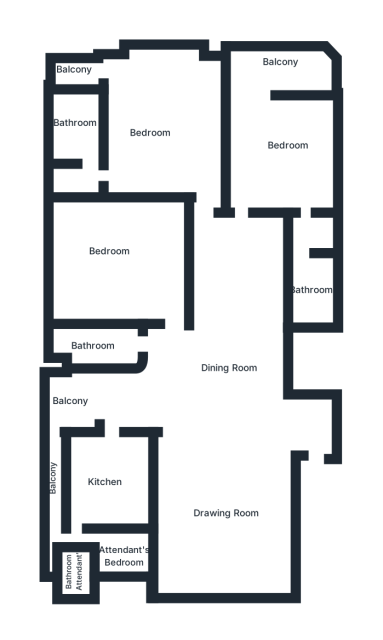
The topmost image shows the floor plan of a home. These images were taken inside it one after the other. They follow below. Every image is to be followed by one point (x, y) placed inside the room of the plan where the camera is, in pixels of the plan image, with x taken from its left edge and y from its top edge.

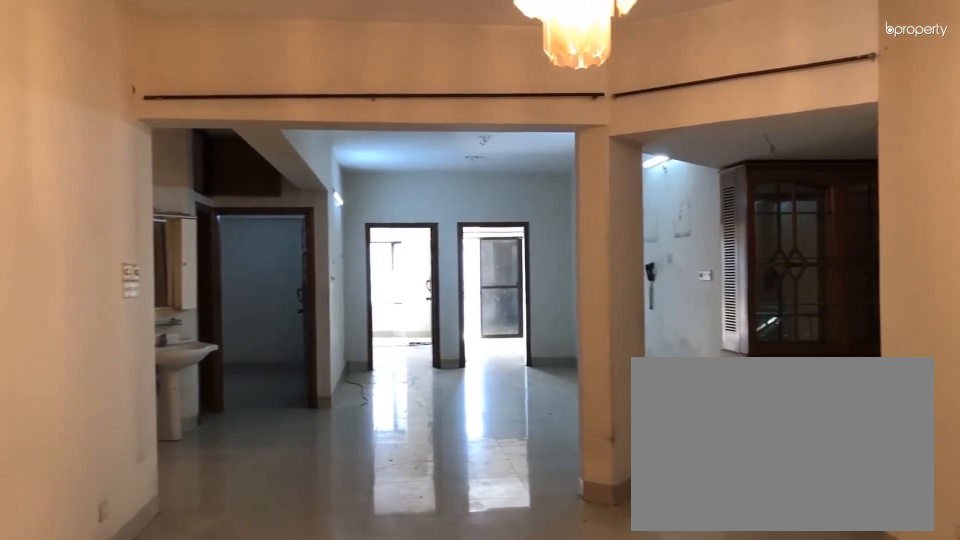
(236, 497)
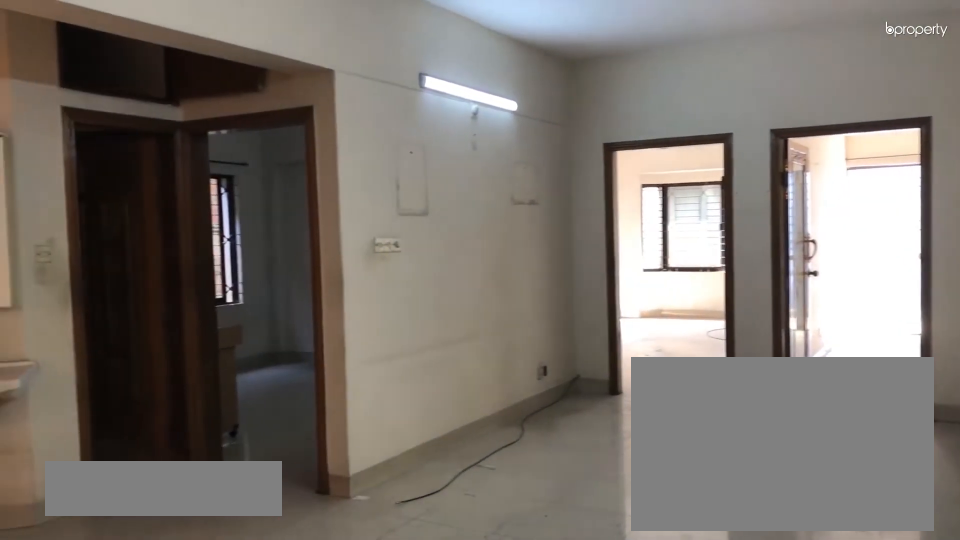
(221, 381)
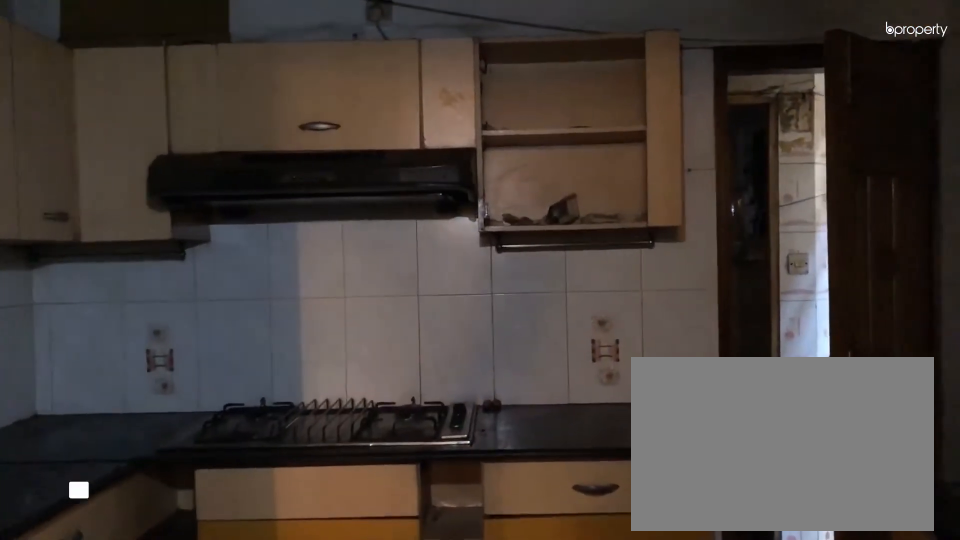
(107, 482)
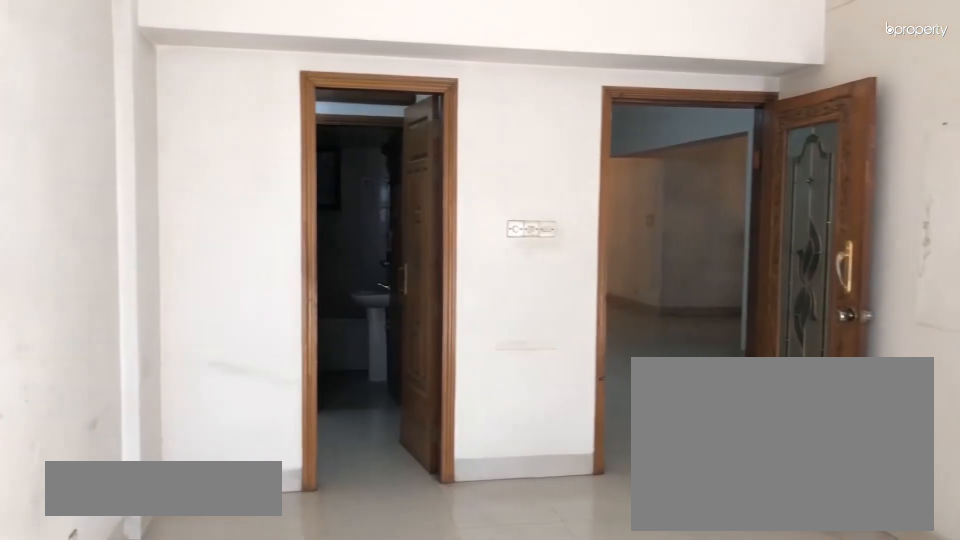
(282, 130)
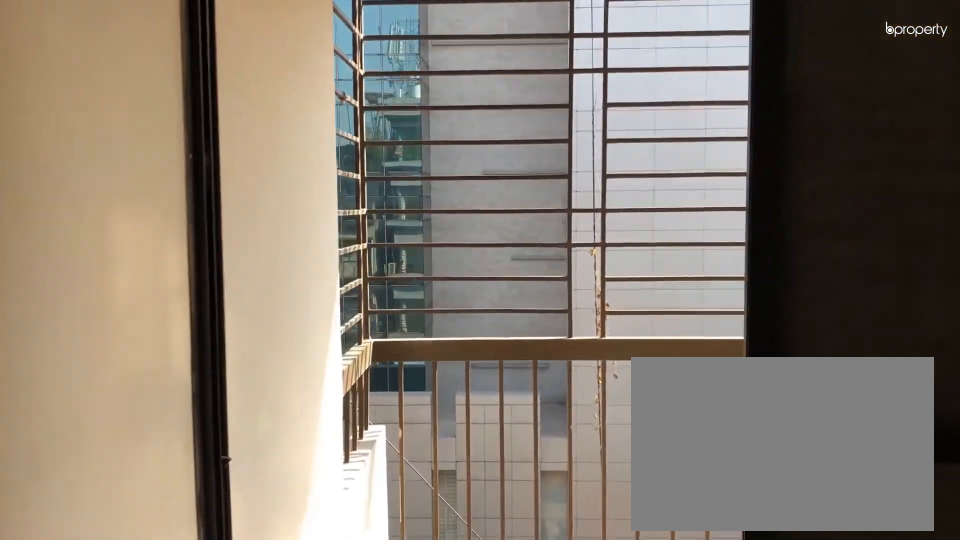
(270, 69)
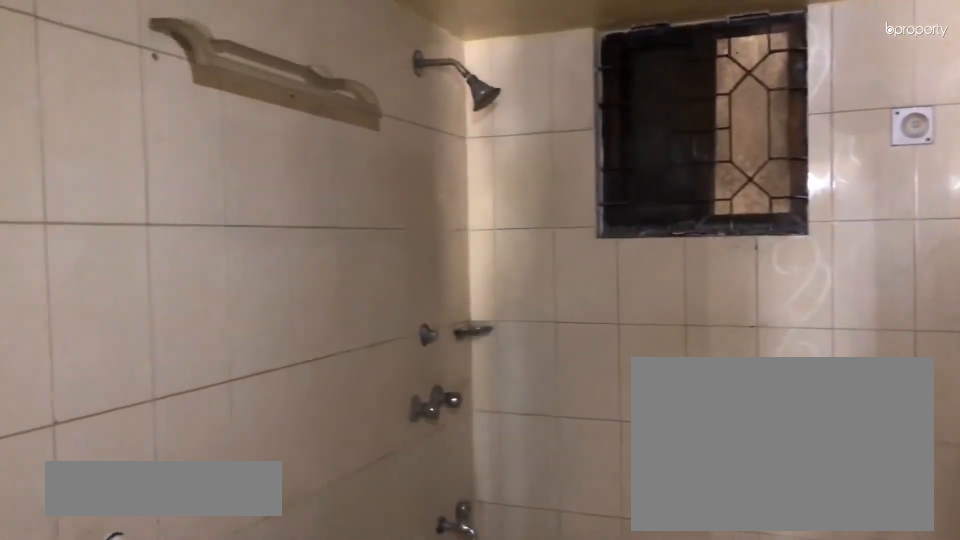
(309, 286)
